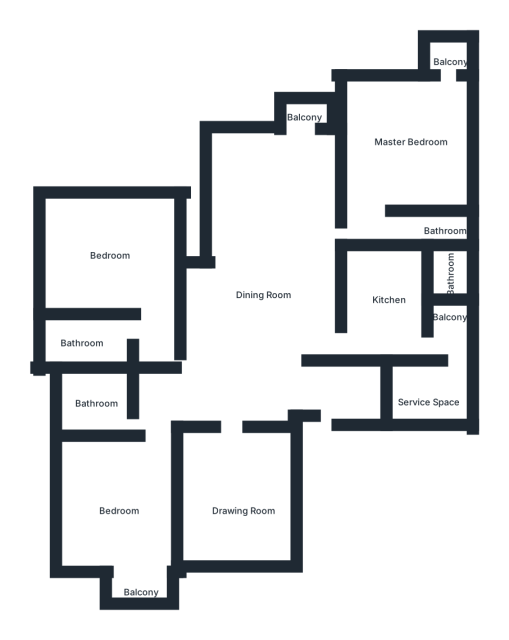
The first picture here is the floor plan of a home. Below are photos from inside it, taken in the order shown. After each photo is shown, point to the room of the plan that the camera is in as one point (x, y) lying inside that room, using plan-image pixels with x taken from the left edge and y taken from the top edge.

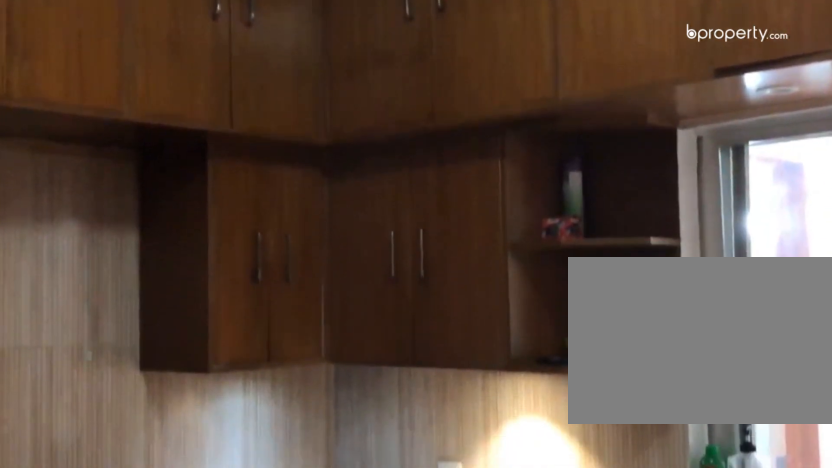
(383, 305)
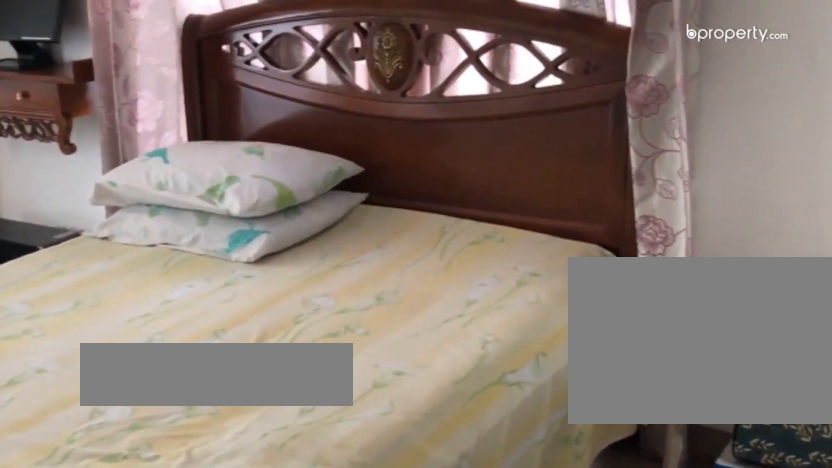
(117, 508)
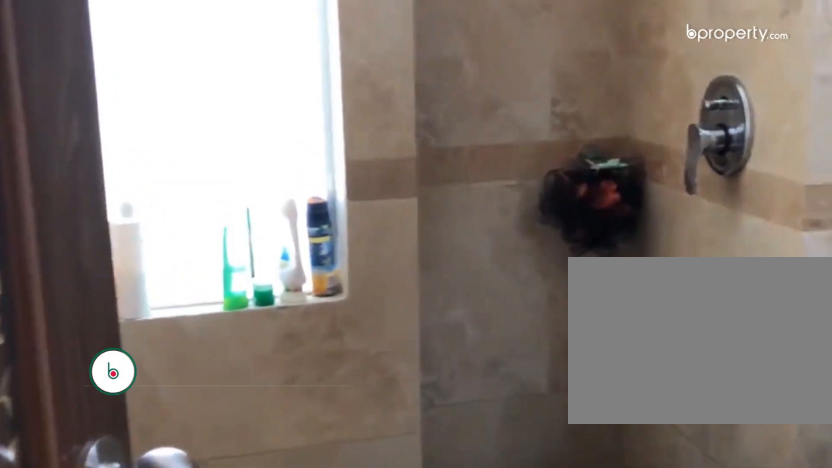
(103, 408)
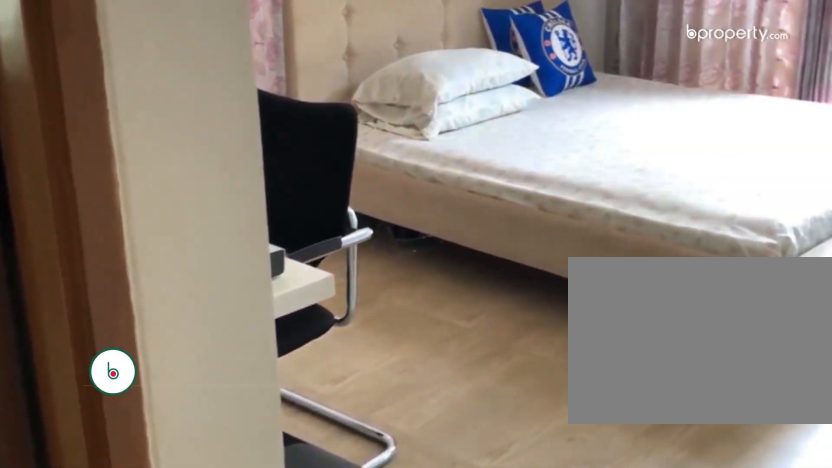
(120, 262)
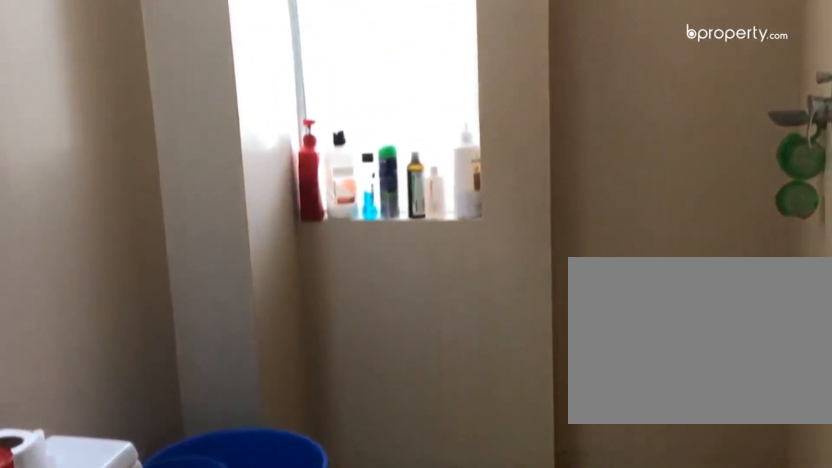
(97, 337)
